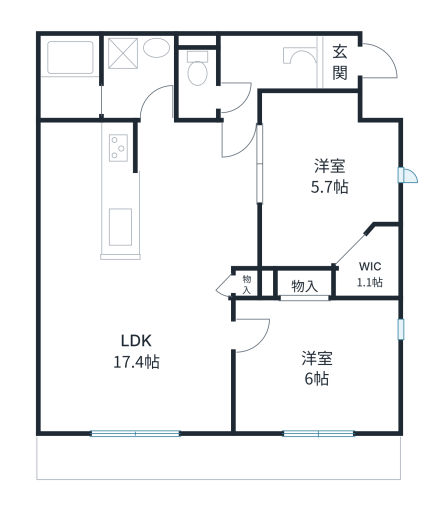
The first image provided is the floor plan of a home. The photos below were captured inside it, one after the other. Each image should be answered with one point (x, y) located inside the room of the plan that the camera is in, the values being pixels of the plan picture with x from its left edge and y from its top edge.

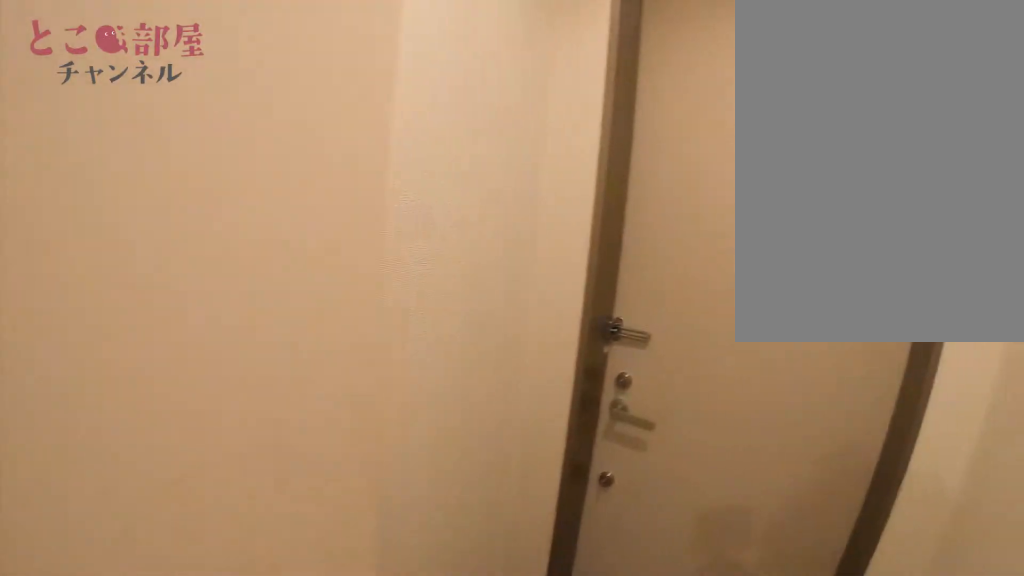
(261, 62)
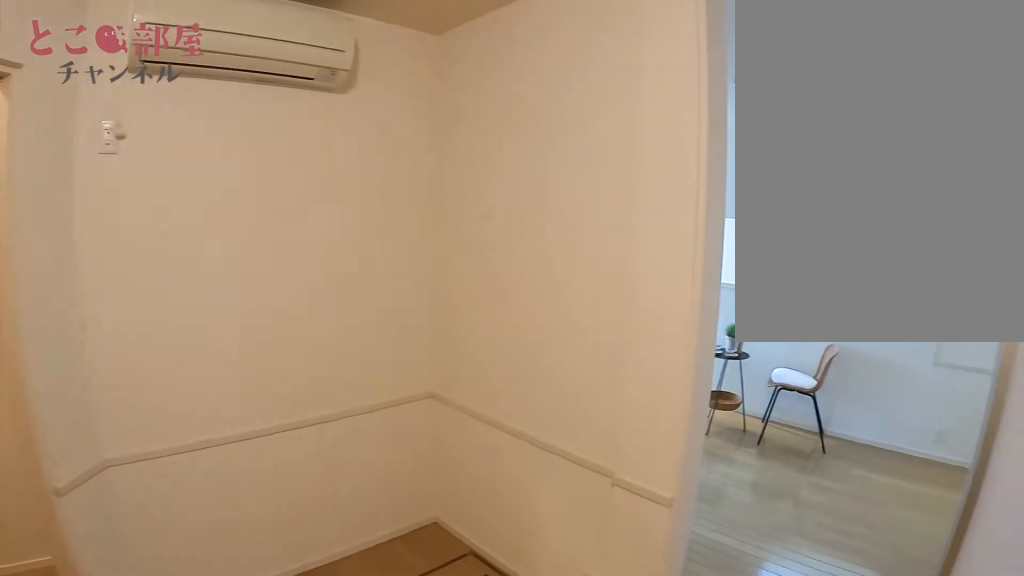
(332, 218)
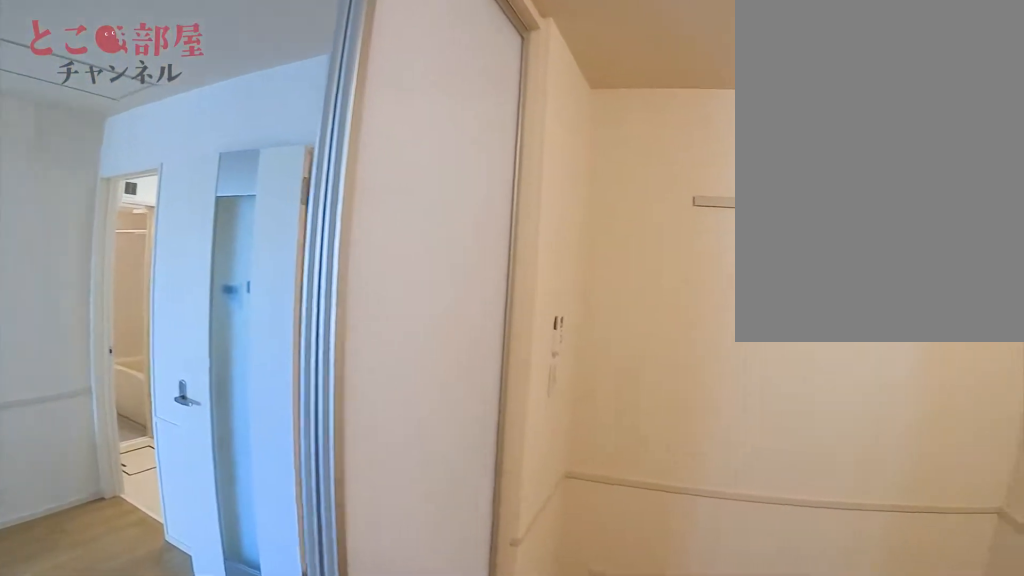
(332, 218)
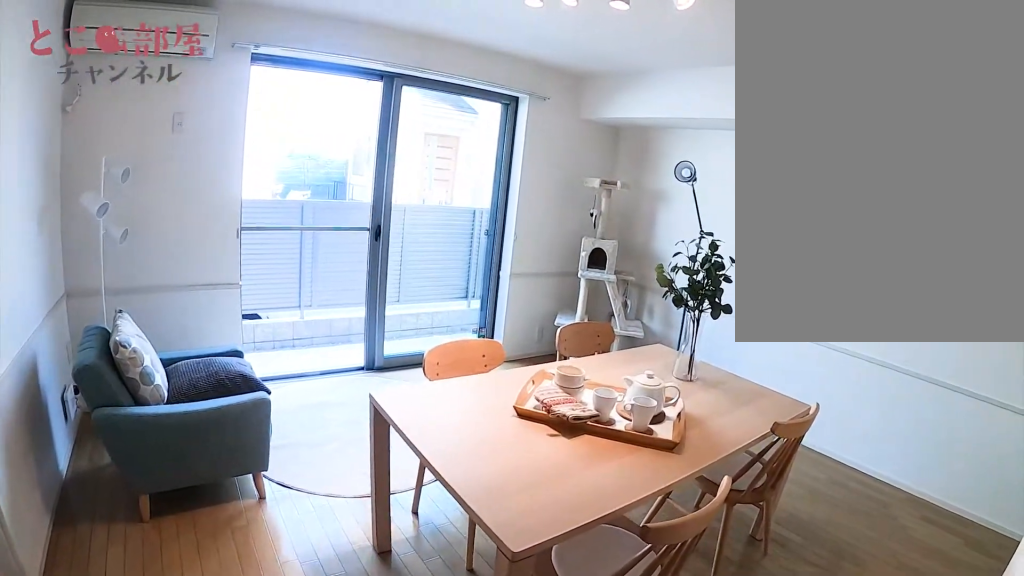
(132, 393)
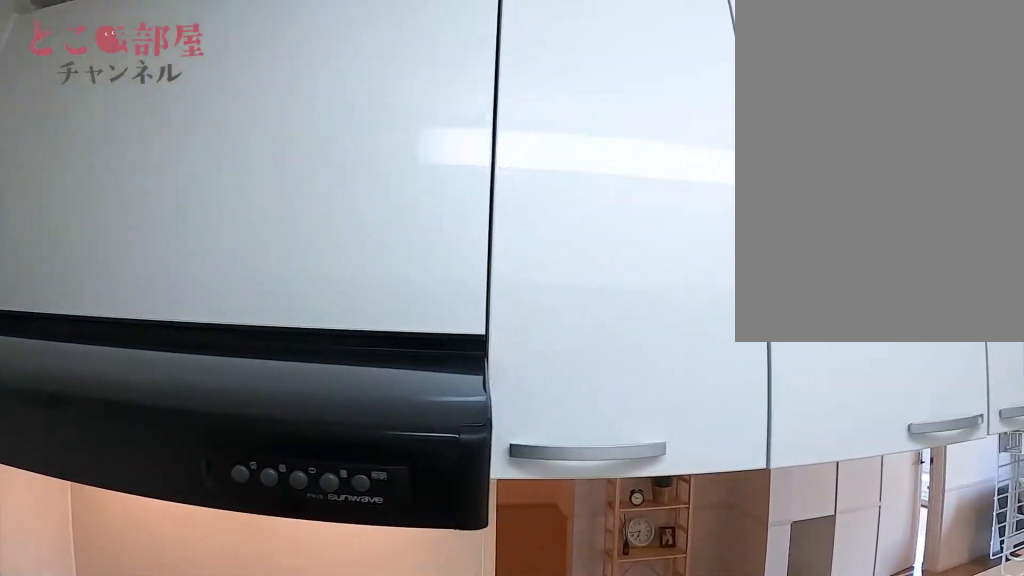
(132, 393)
